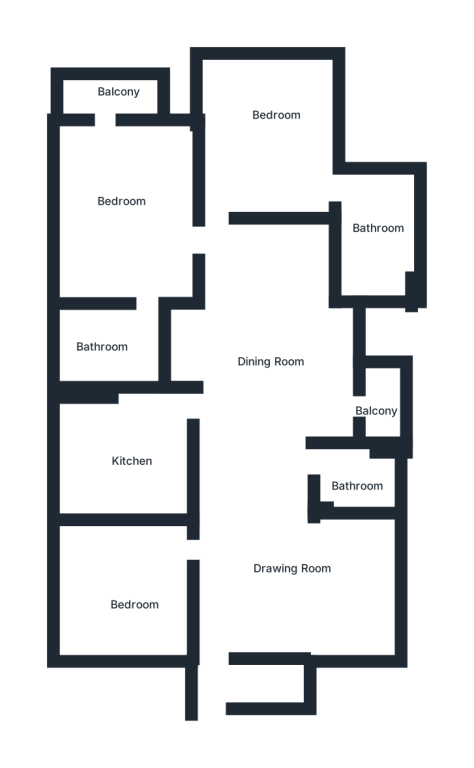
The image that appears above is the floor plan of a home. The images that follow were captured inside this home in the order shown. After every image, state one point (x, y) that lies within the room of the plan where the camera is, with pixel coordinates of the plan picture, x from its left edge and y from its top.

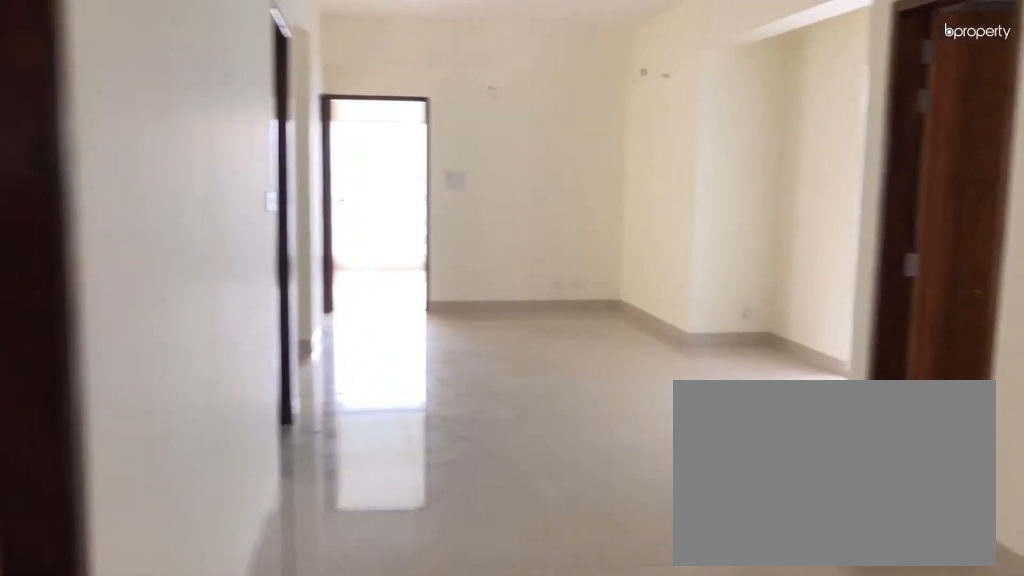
(258, 568)
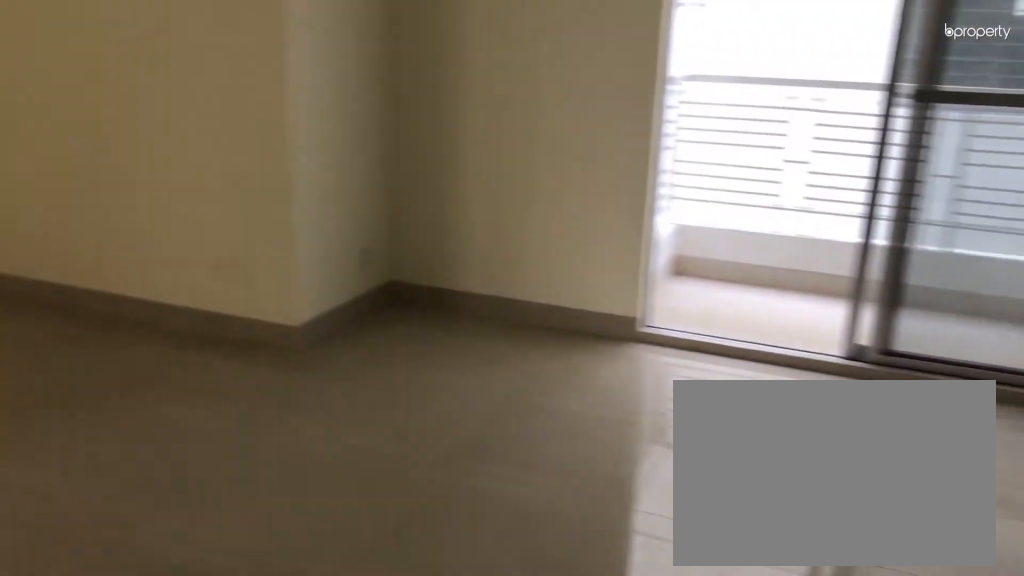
(258, 384)
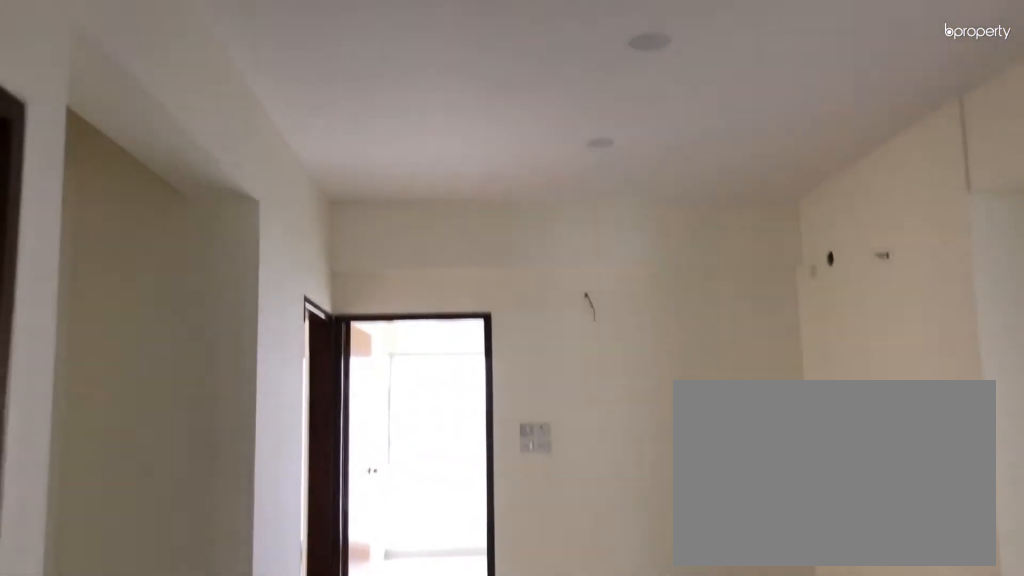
(258, 384)
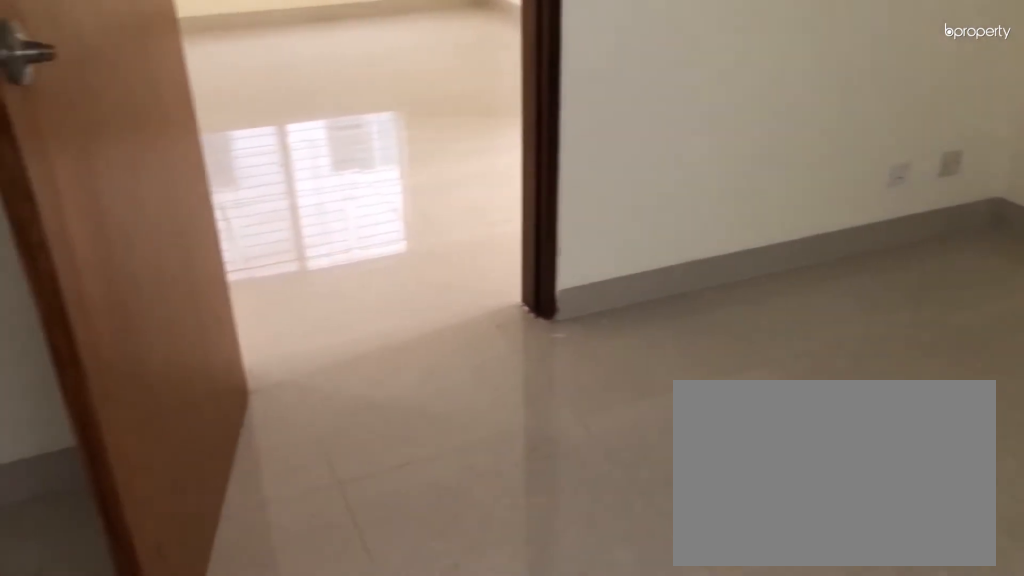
(141, 581)
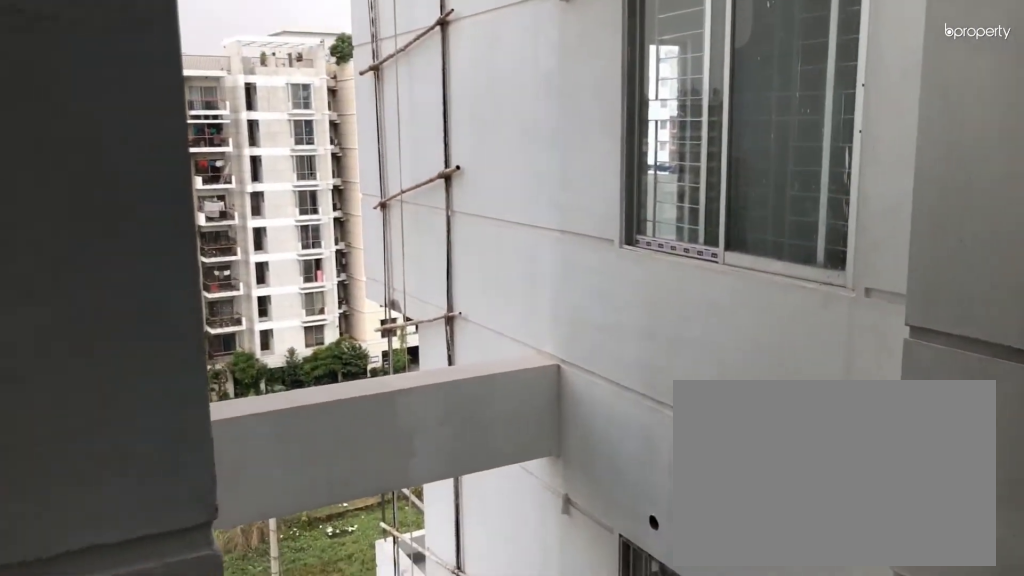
(388, 402)
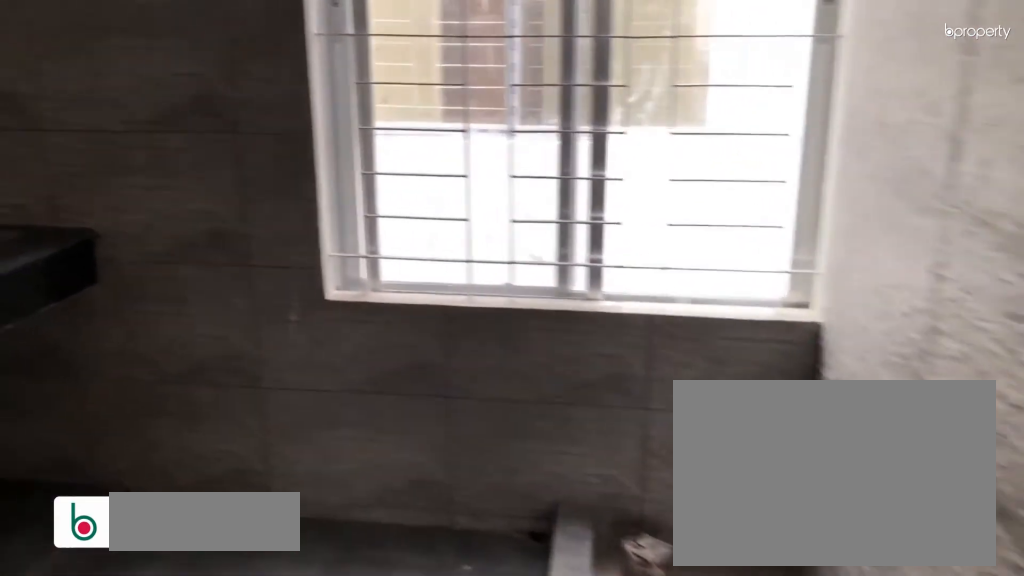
(131, 457)
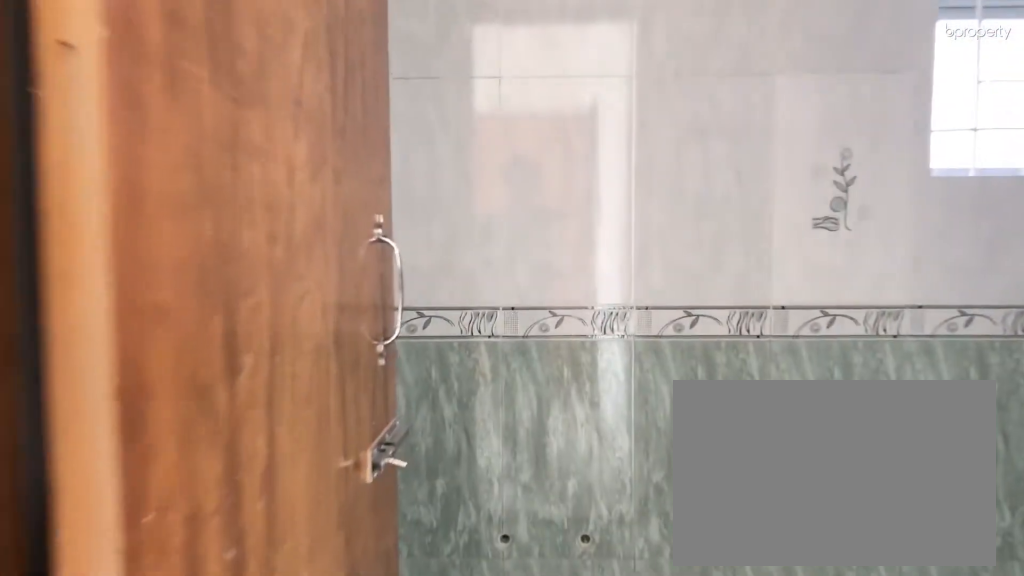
(375, 214)
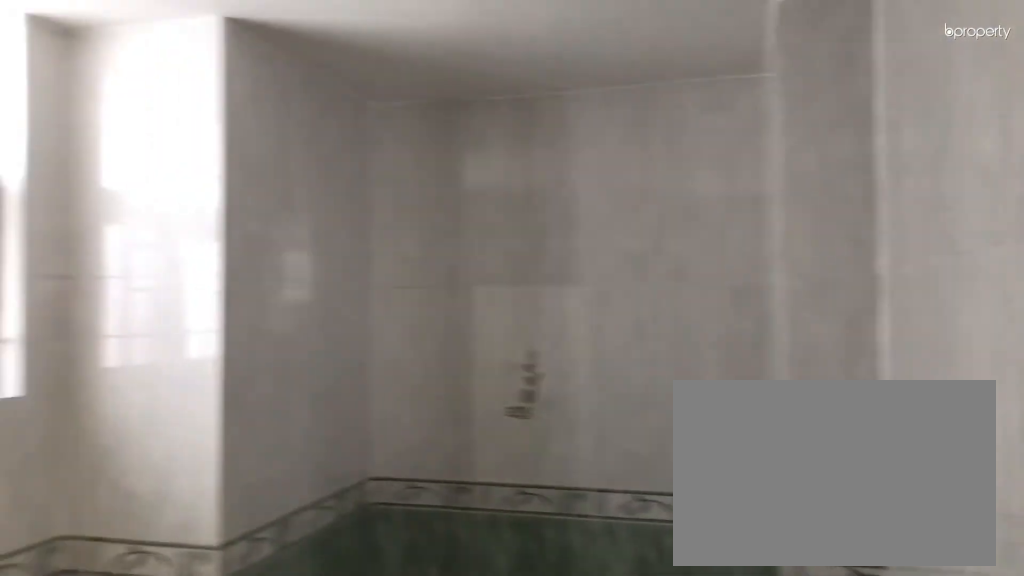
(375, 214)
